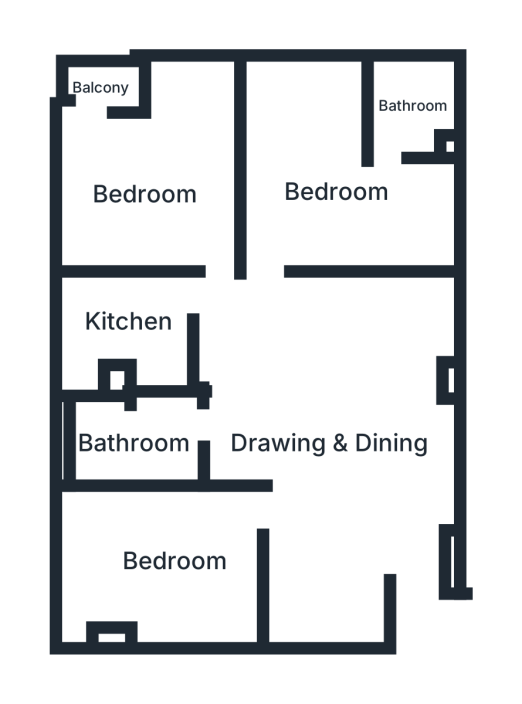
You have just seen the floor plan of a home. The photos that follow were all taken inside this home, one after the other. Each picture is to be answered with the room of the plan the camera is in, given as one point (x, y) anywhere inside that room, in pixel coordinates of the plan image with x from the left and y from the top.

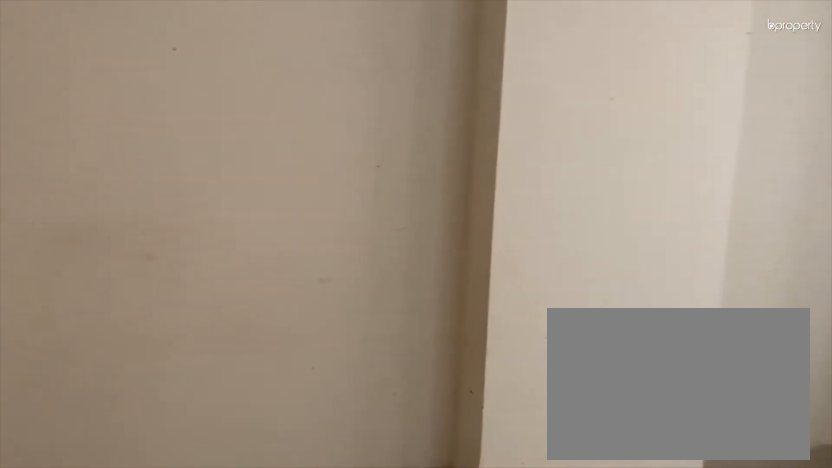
(180, 555)
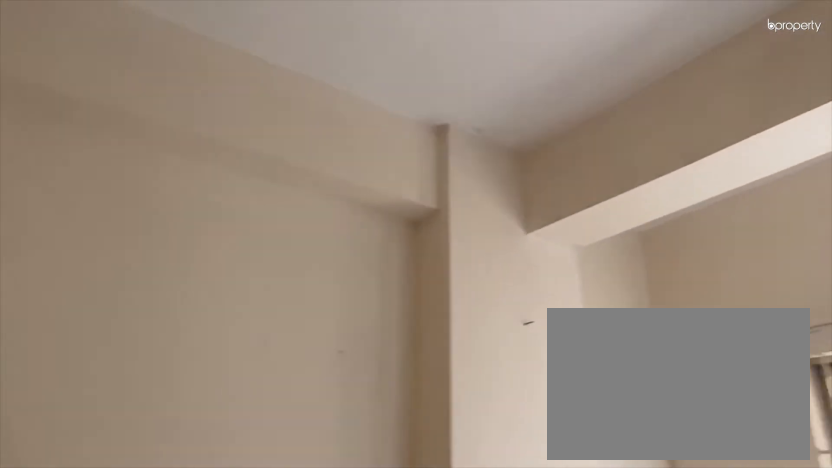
(180, 555)
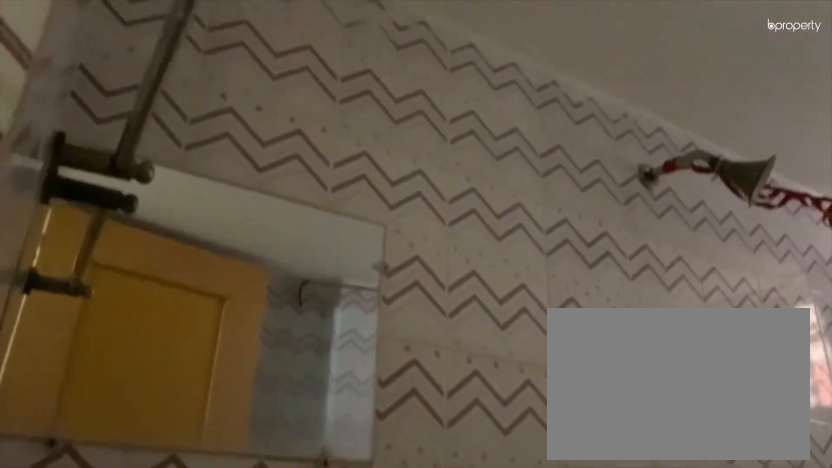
(143, 440)
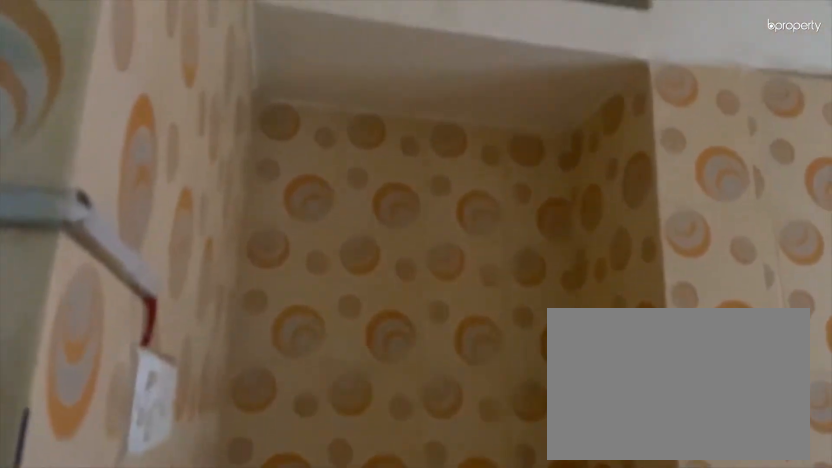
(132, 320)
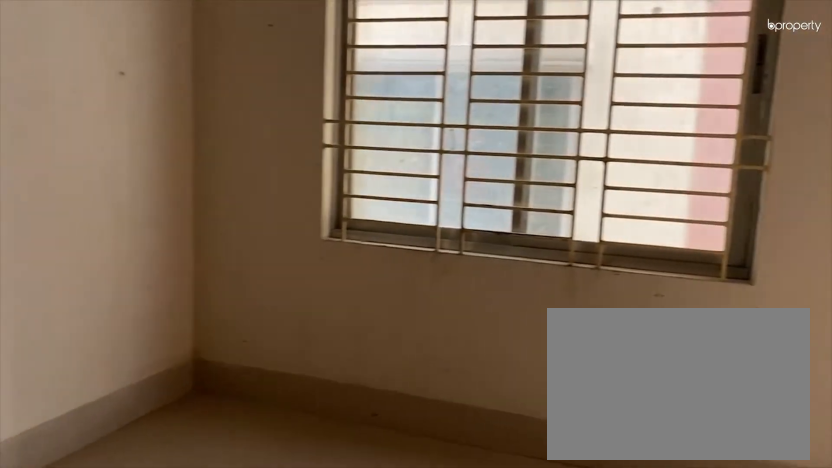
(141, 196)
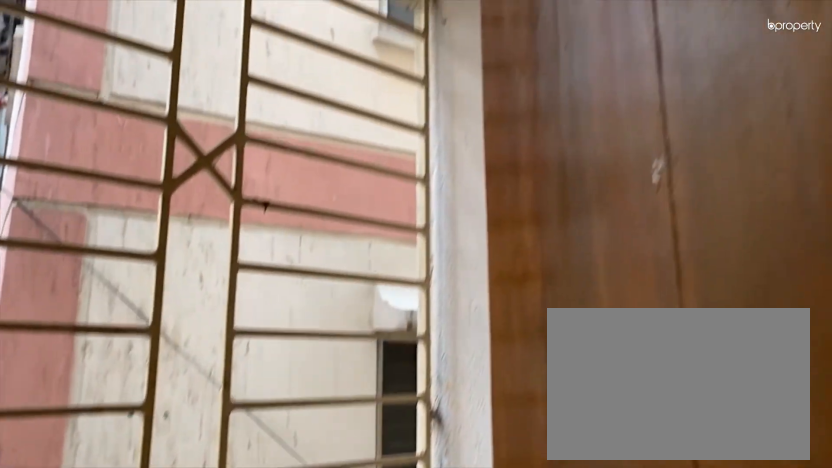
(101, 88)
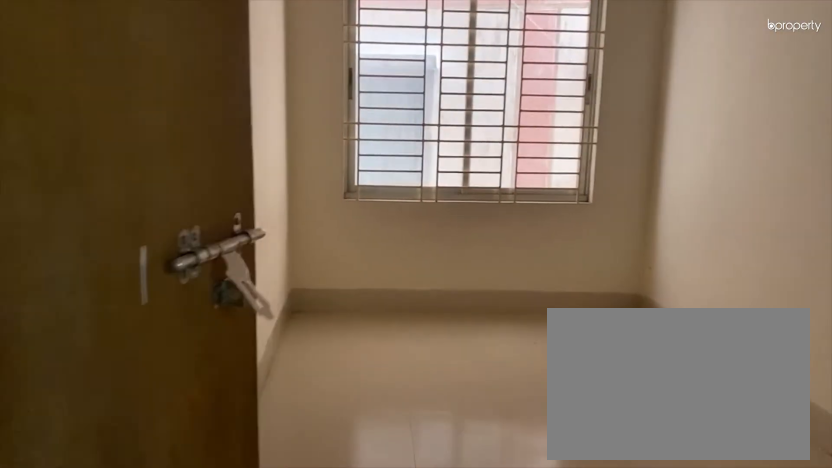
(330, 190)
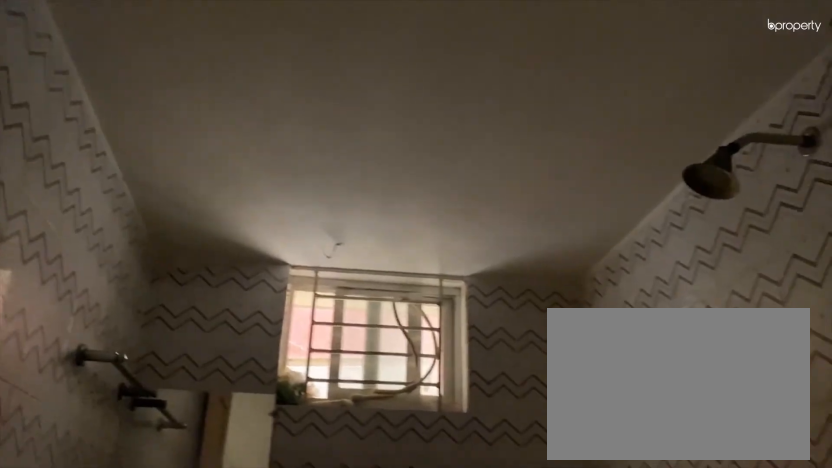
(405, 106)
